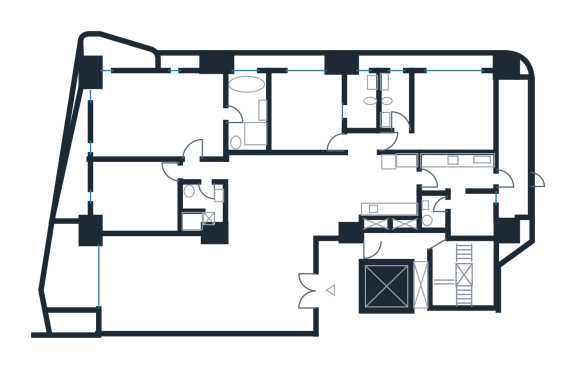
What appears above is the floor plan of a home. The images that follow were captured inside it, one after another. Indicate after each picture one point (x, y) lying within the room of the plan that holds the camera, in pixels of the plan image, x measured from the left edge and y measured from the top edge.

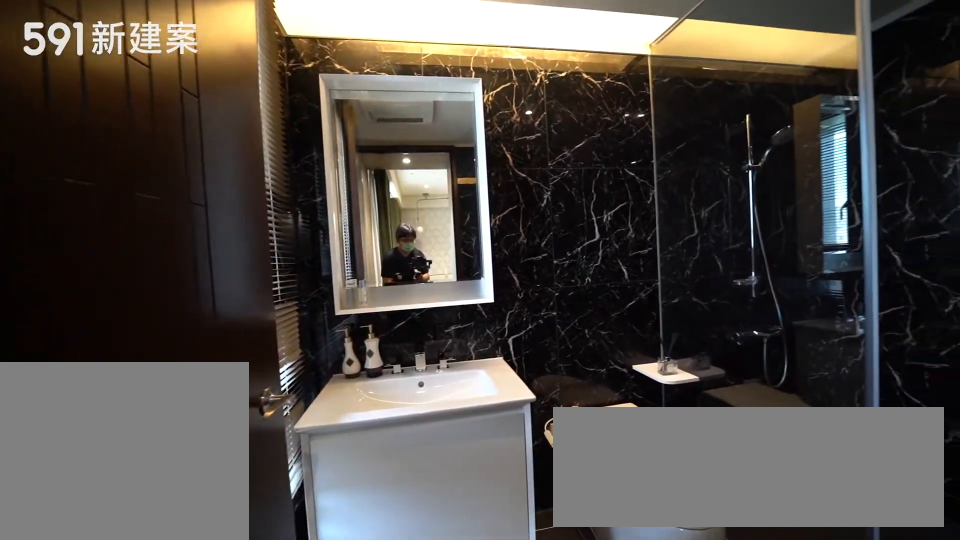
(362, 107)
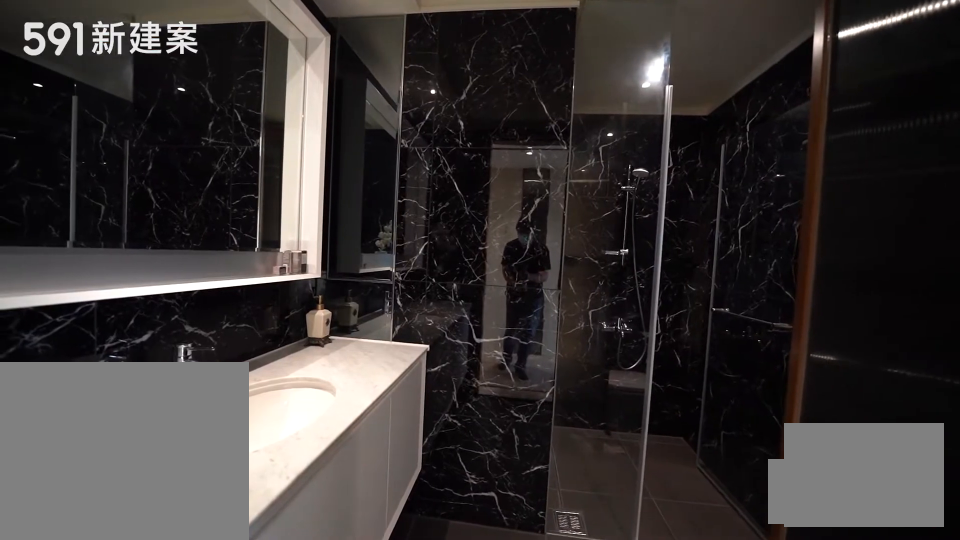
(202, 206)
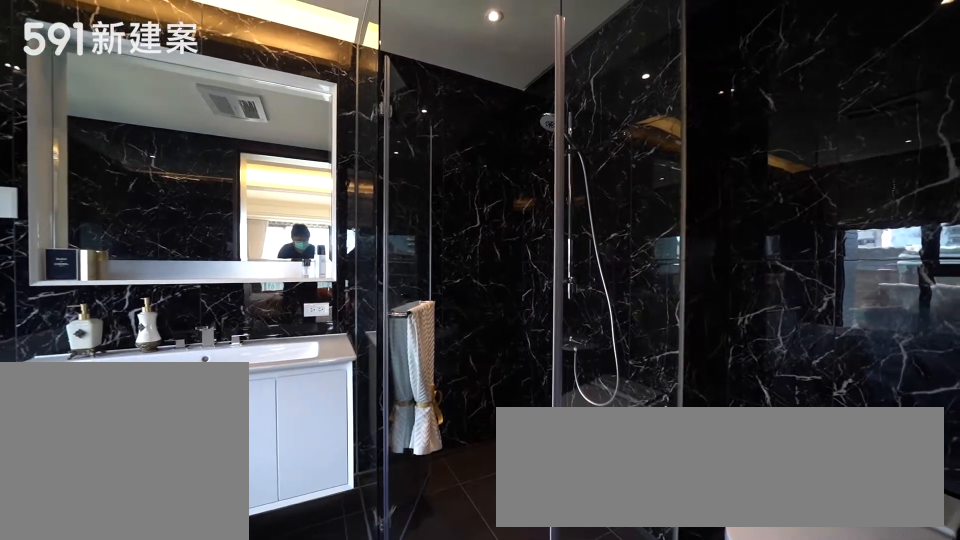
(244, 110)
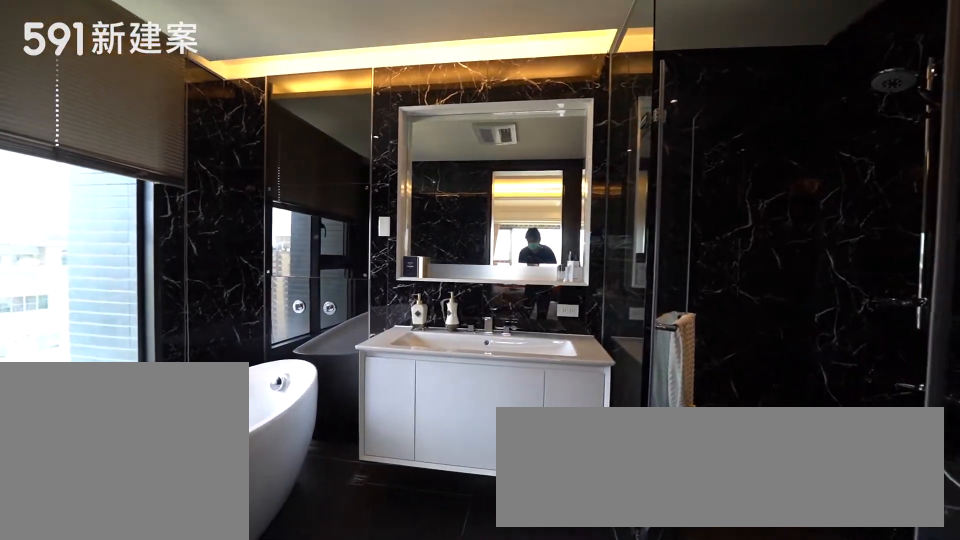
(244, 110)
